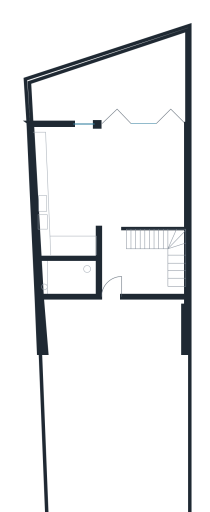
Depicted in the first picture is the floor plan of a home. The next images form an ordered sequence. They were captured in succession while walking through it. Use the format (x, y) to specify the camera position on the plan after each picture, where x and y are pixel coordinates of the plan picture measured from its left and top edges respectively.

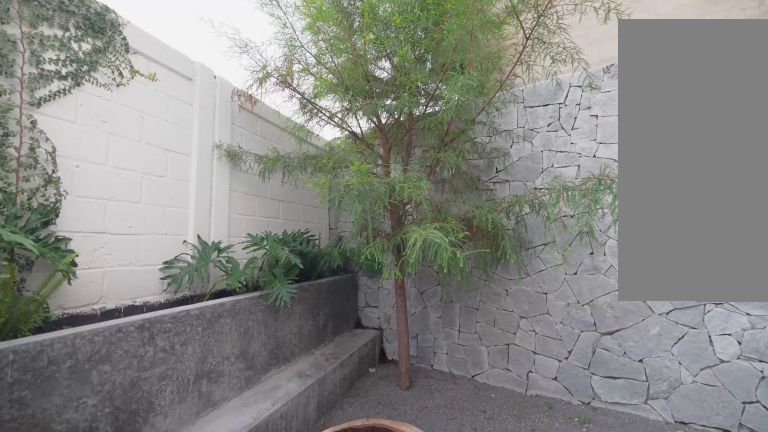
(106, 91)
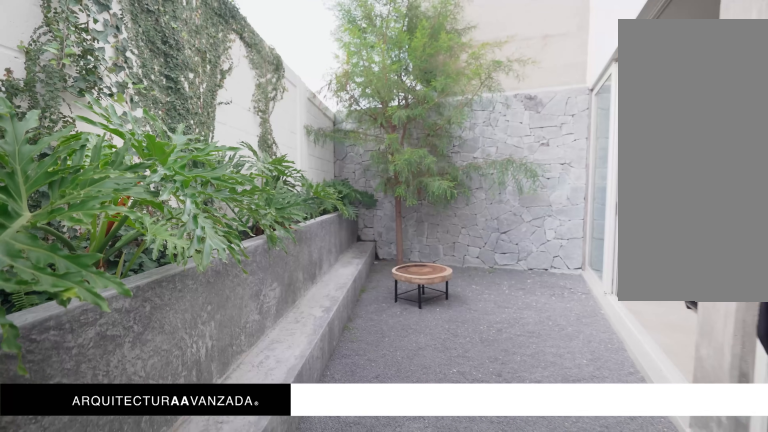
(71, 92)
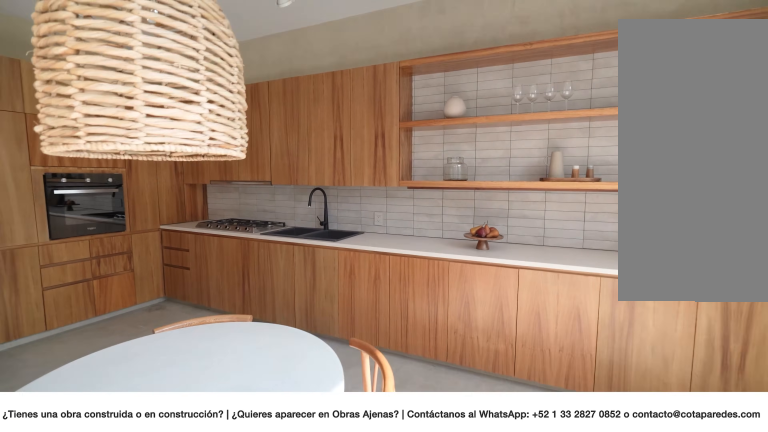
(119, 154)
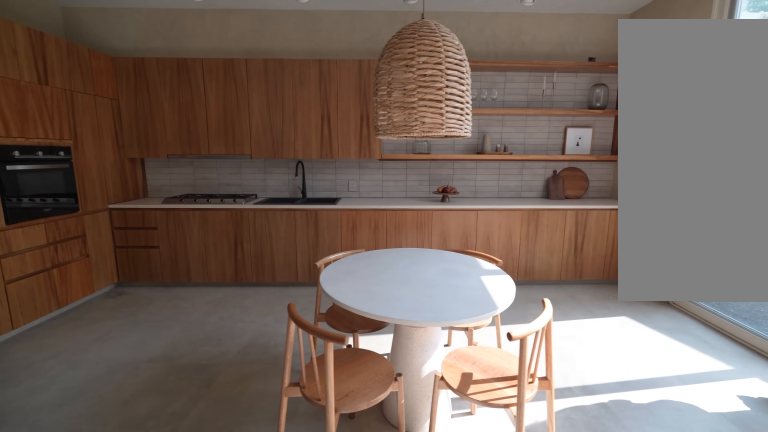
(110, 152)
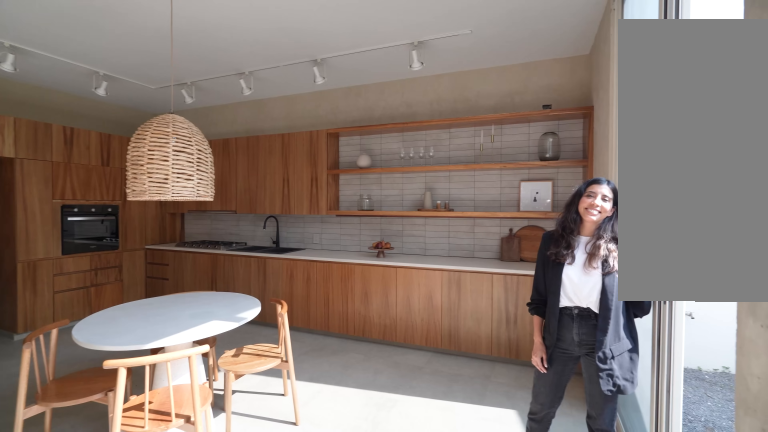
(118, 159)
